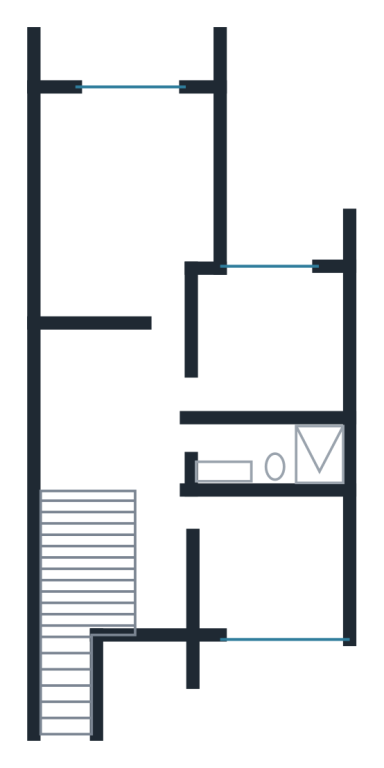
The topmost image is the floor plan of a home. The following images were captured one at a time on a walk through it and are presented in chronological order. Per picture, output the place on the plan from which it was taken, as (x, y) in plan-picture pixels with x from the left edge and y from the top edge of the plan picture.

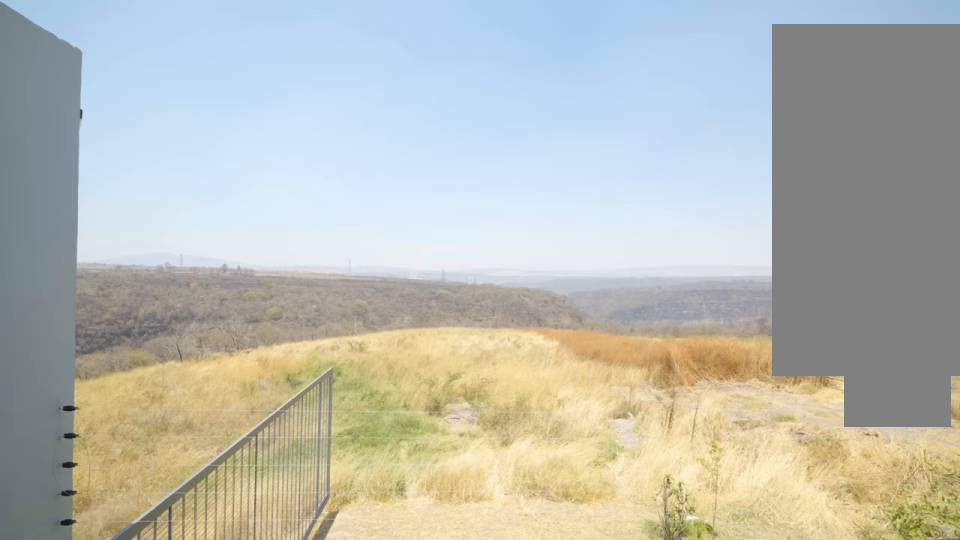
(119, 85)
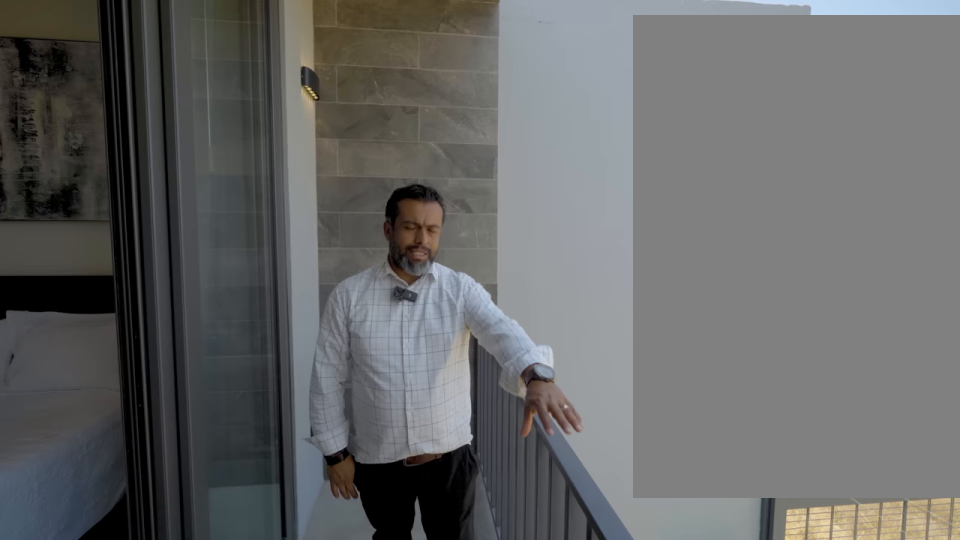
(145, 65)
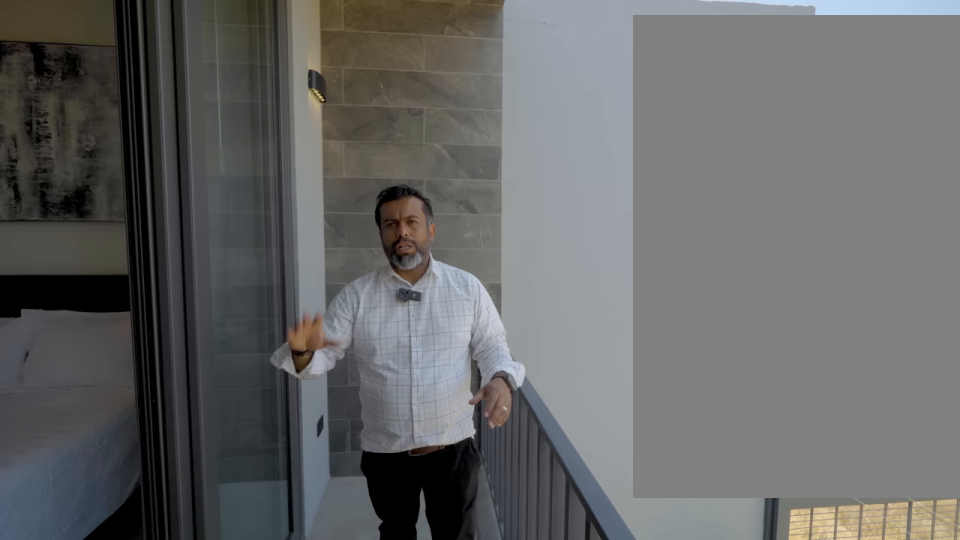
(144, 65)
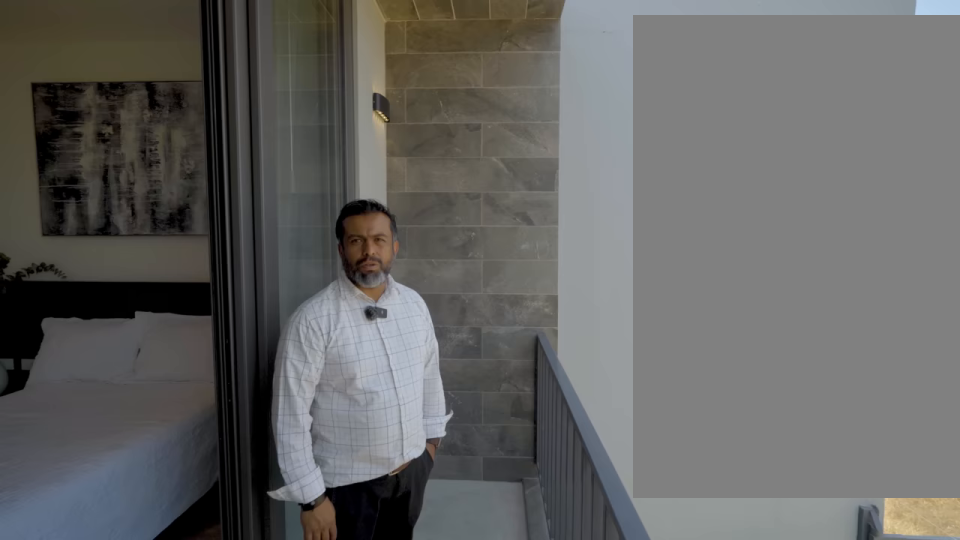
(145, 64)
